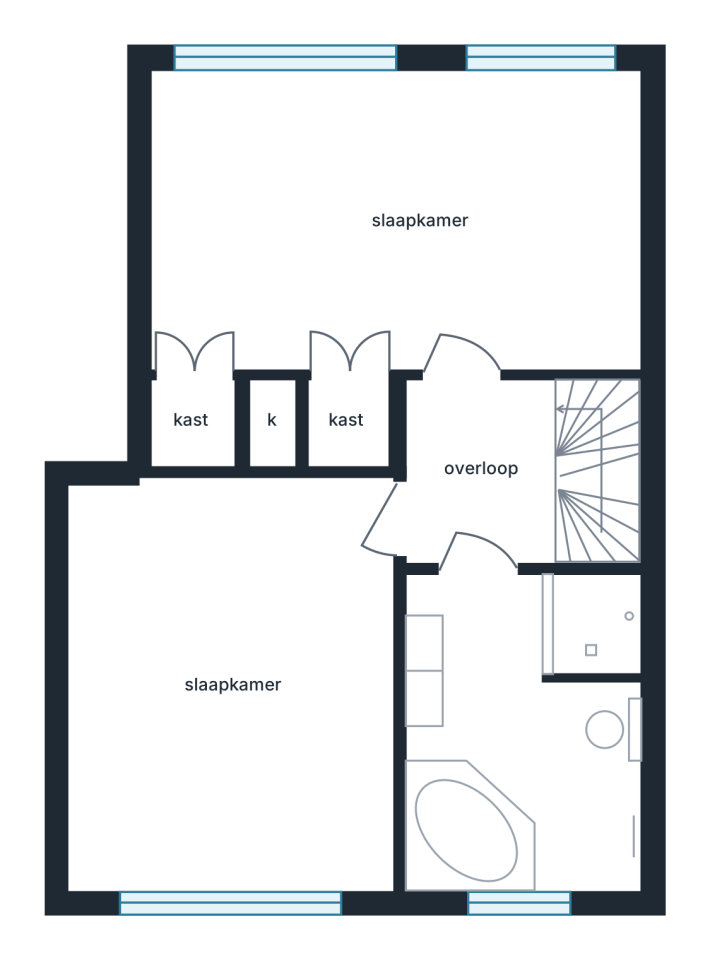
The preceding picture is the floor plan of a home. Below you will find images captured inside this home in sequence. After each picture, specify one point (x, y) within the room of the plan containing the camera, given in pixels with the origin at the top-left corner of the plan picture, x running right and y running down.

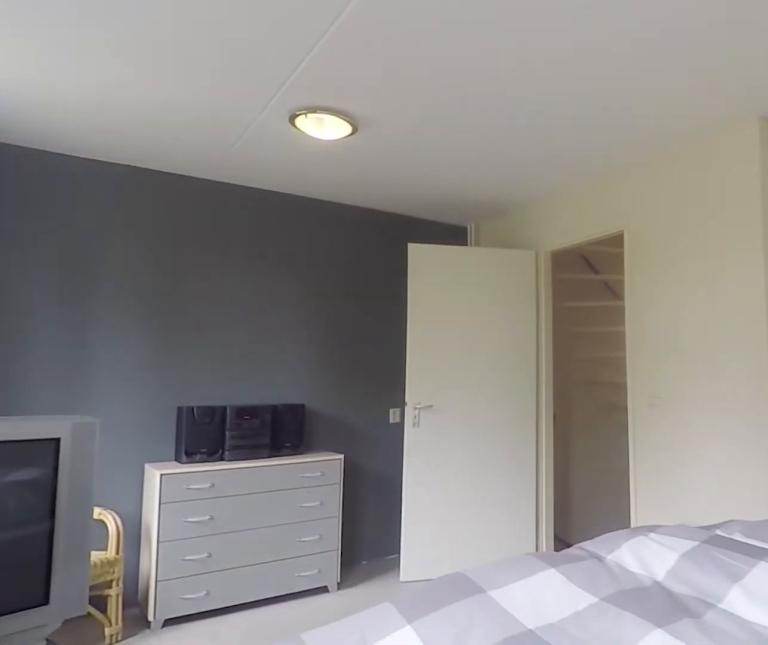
(398, 219)
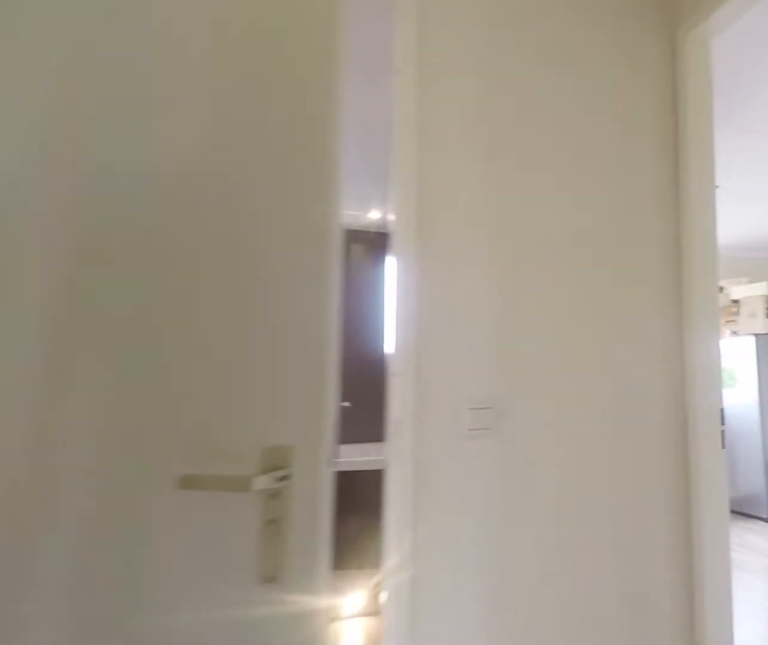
(481, 474)
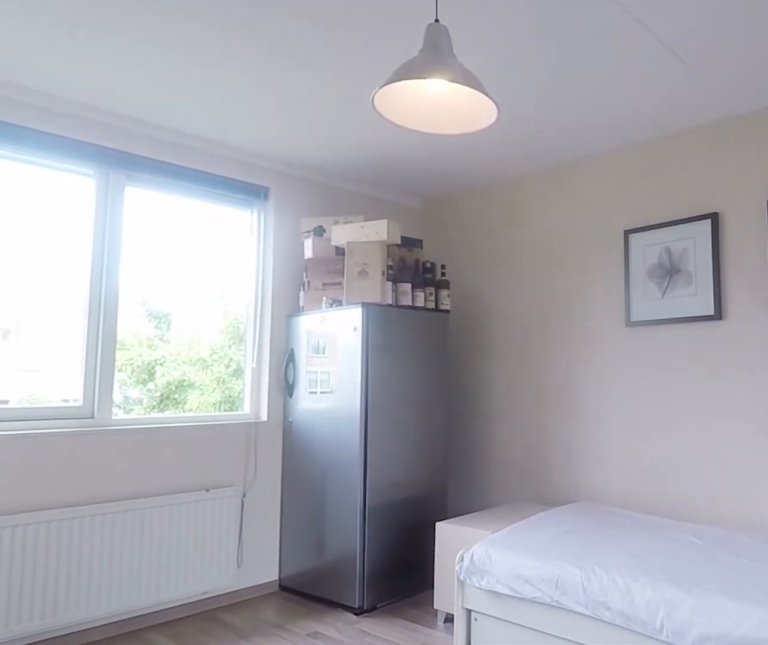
(232, 688)
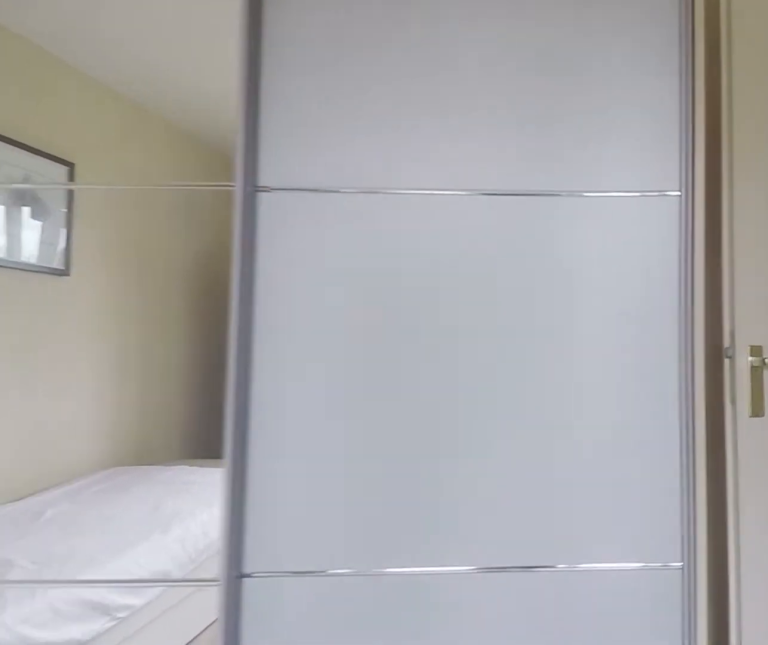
(232, 688)
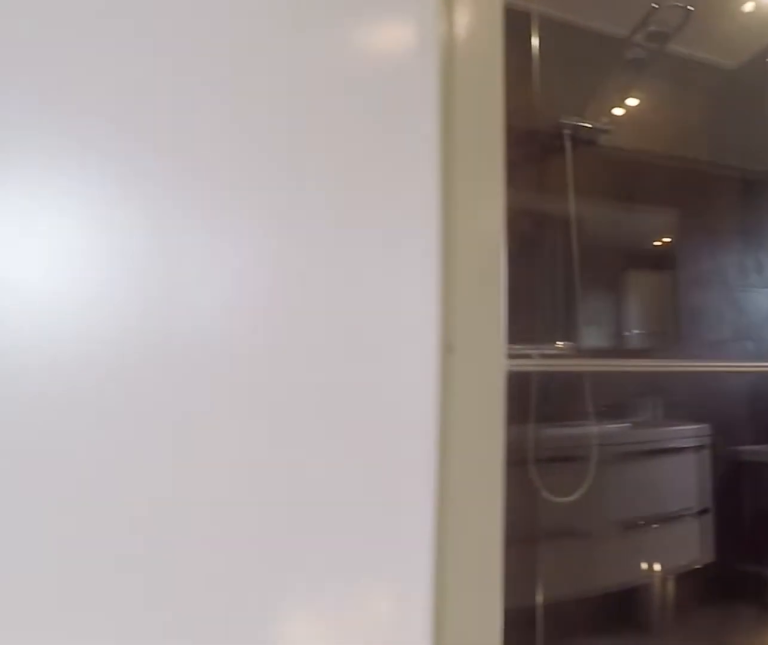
(481, 474)
